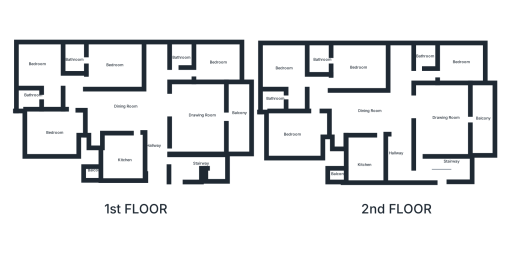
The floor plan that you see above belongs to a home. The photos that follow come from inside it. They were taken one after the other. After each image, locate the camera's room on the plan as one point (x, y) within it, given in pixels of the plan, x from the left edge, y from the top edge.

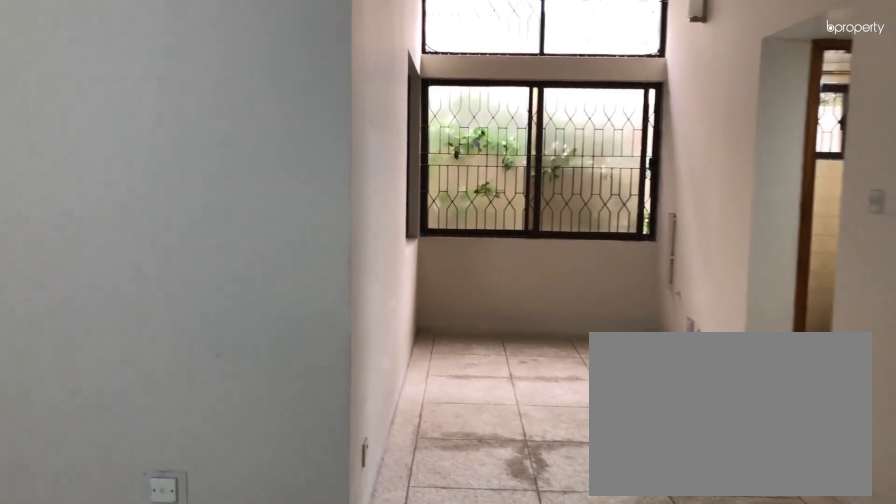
(140, 113)
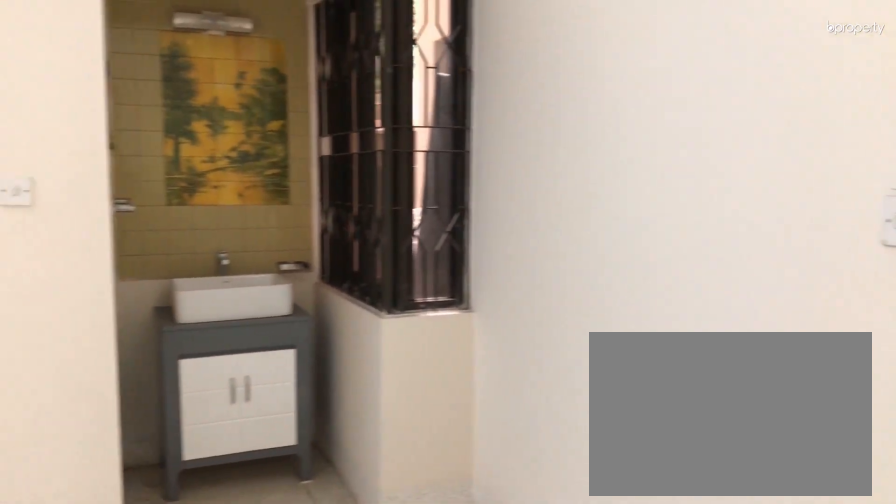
(112, 110)
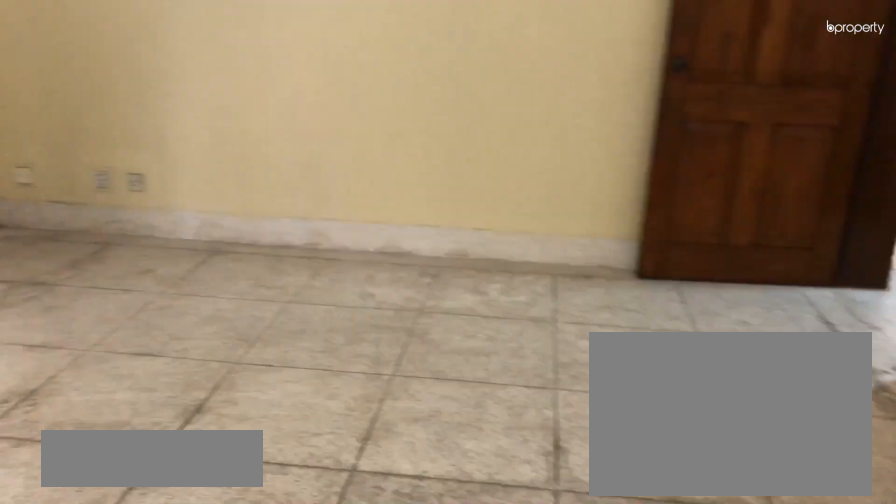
(204, 121)
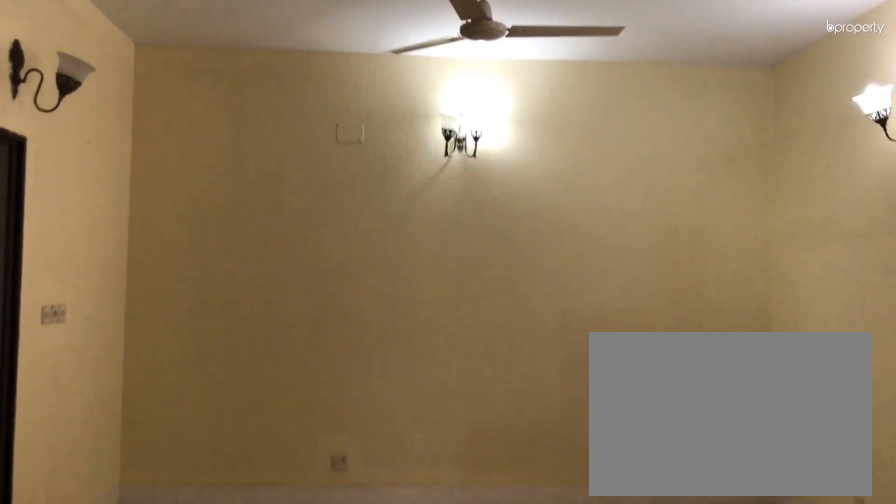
(208, 120)
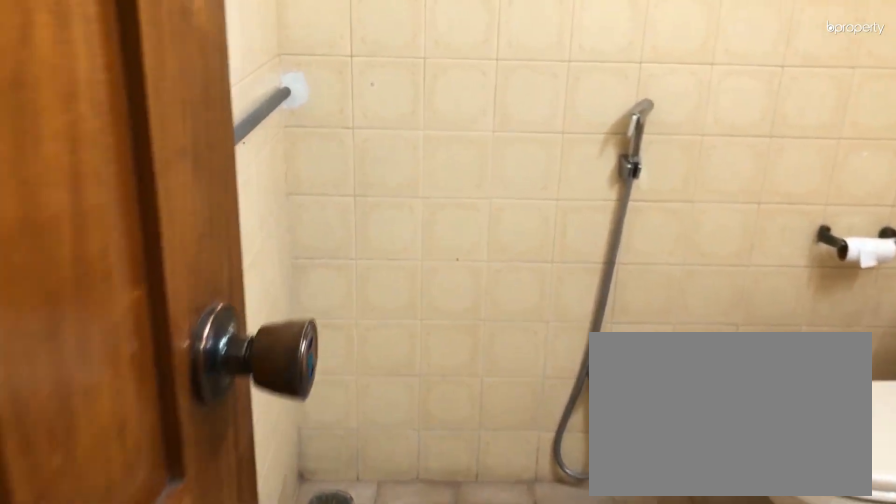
(181, 53)
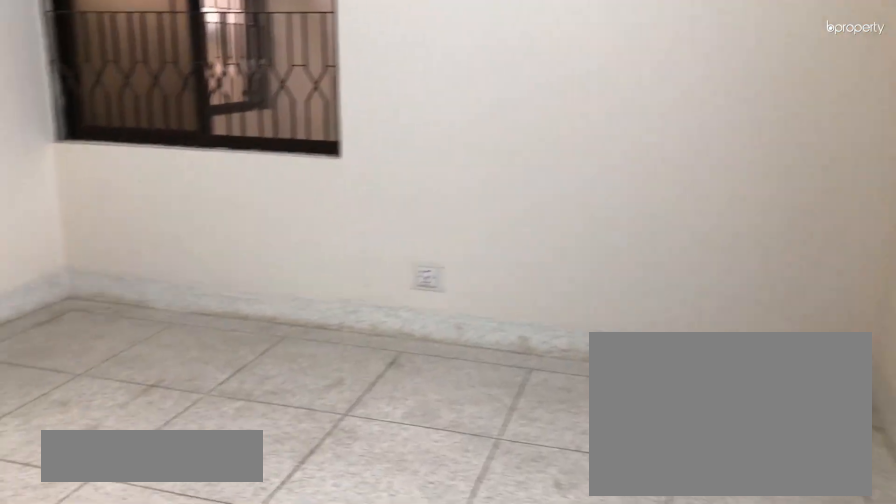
(110, 61)
